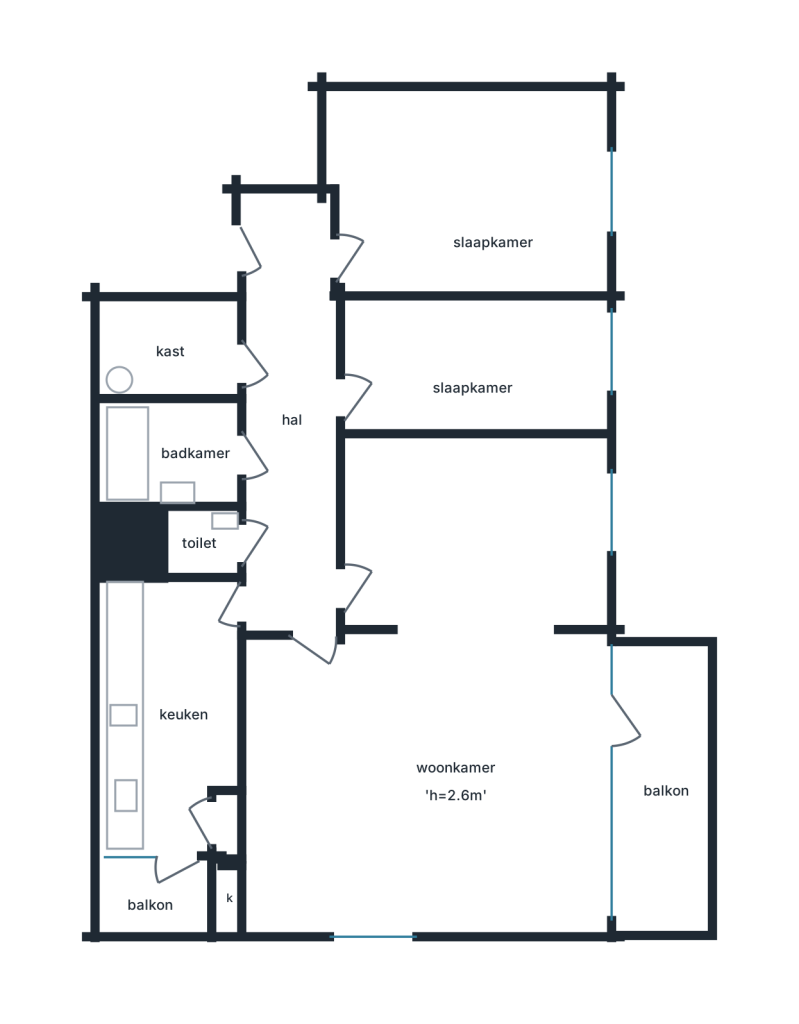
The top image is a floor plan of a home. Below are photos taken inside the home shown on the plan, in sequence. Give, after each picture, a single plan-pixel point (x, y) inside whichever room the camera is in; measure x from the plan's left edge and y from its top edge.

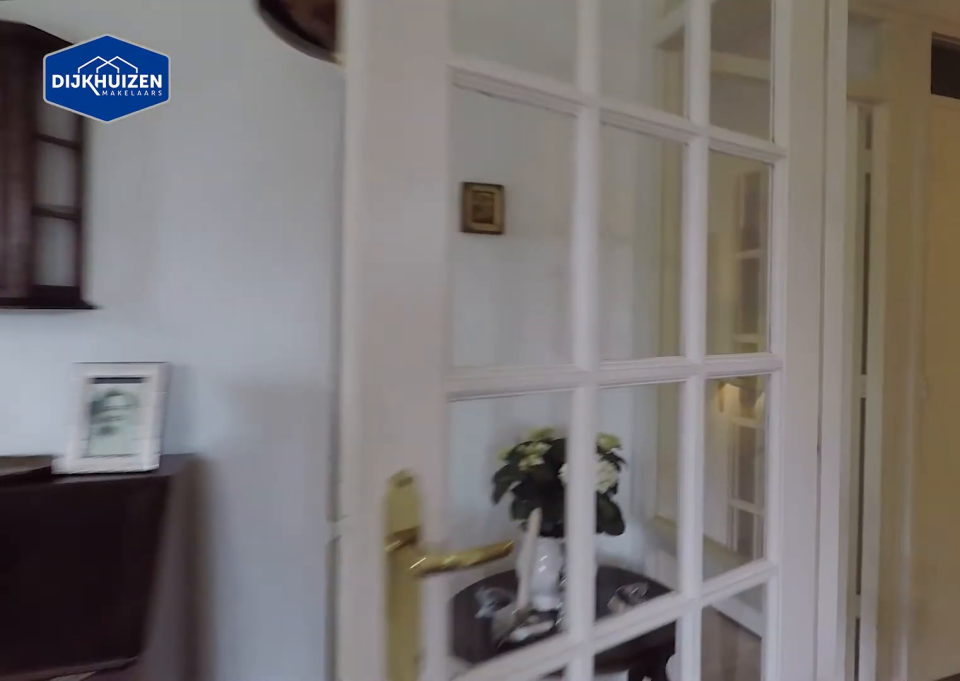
(438, 702)
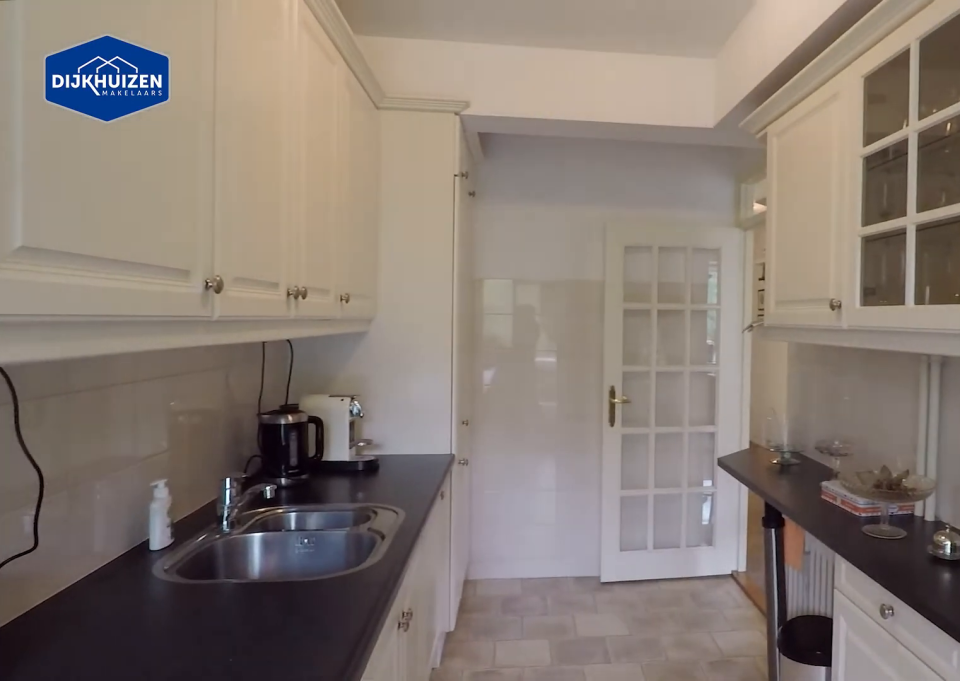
(161, 712)
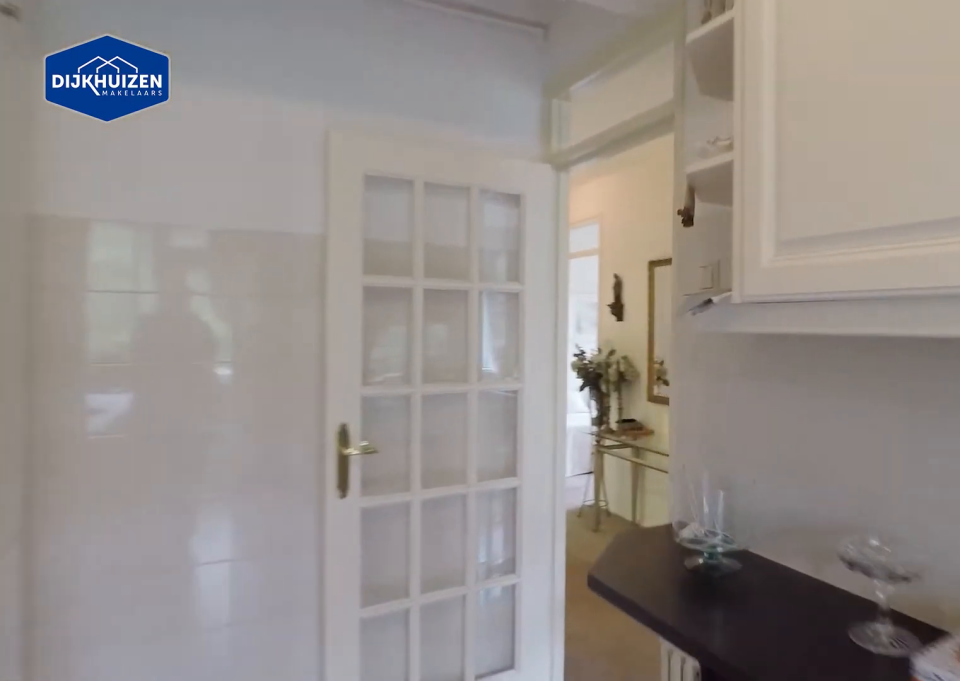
(161, 712)
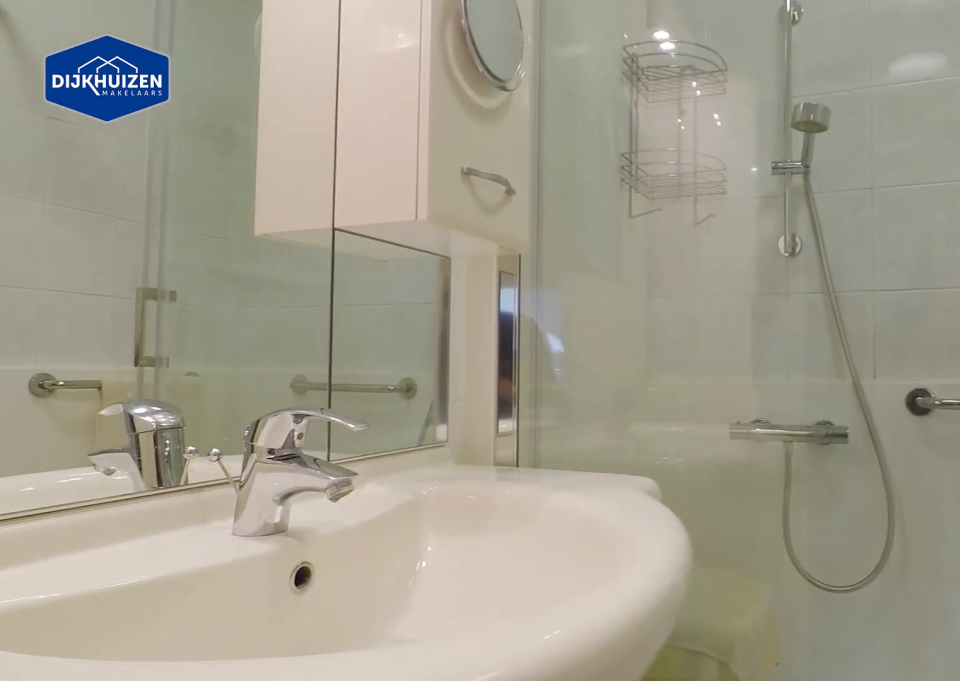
(155, 457)
